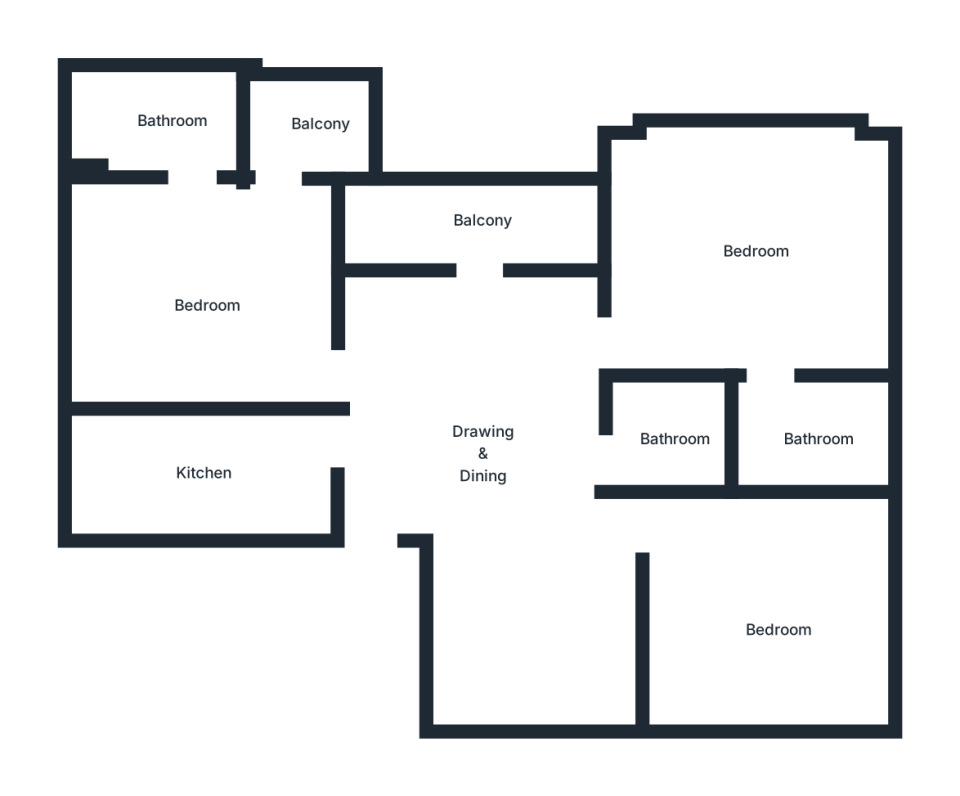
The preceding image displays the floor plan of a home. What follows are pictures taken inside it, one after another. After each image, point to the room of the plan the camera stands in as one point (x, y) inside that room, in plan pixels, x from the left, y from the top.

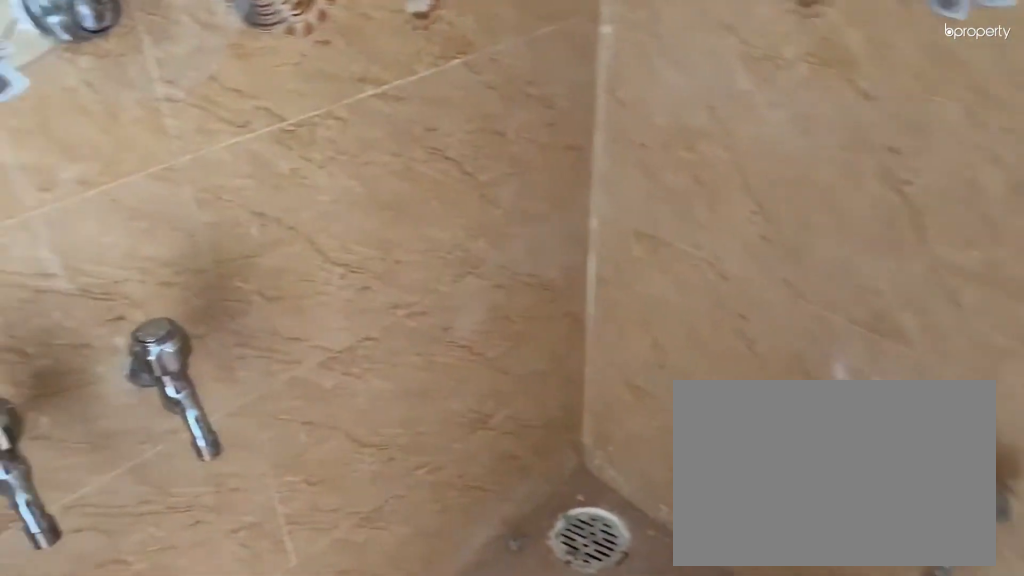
(676, 437)
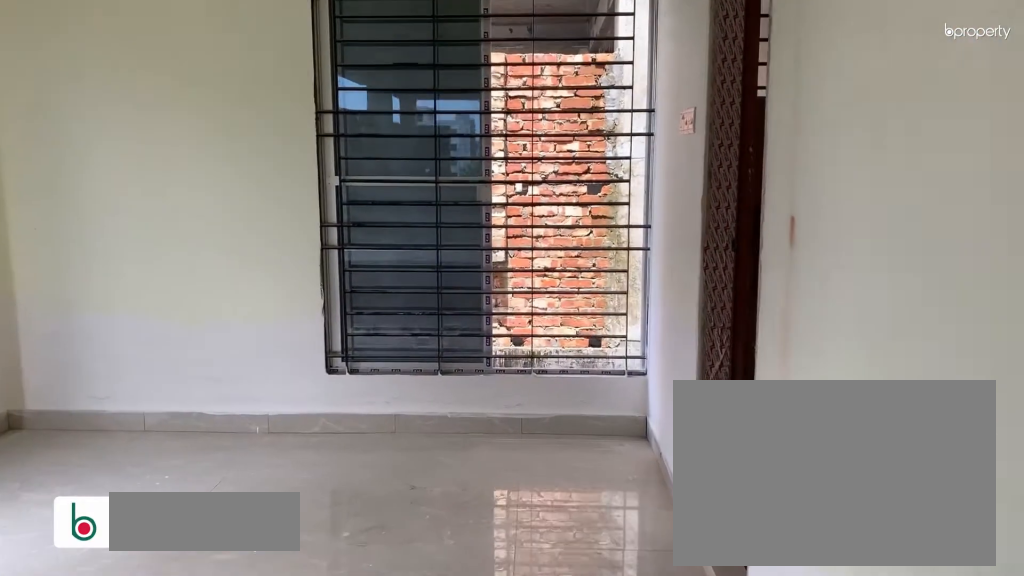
(749, 257)
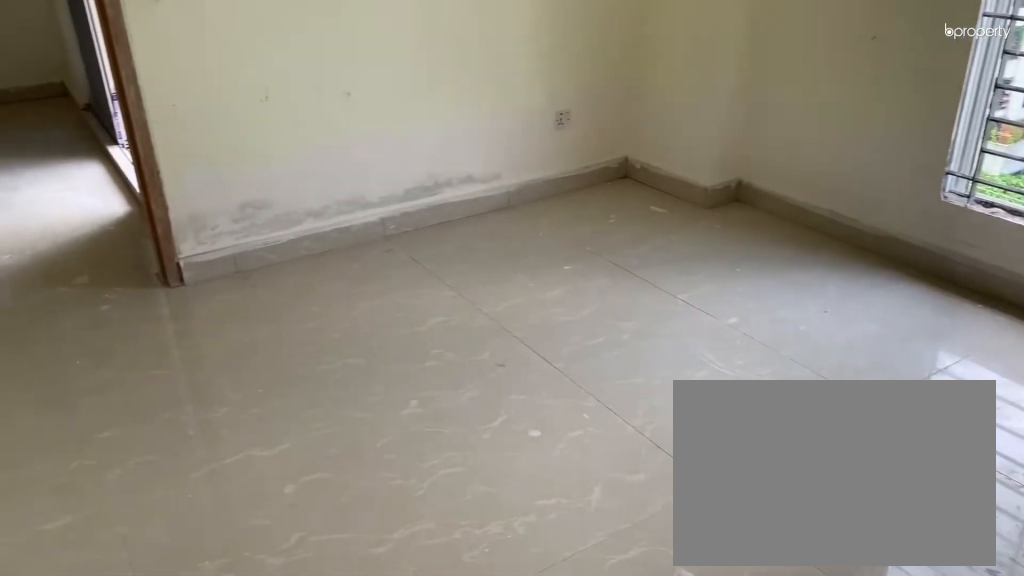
(749, 257)
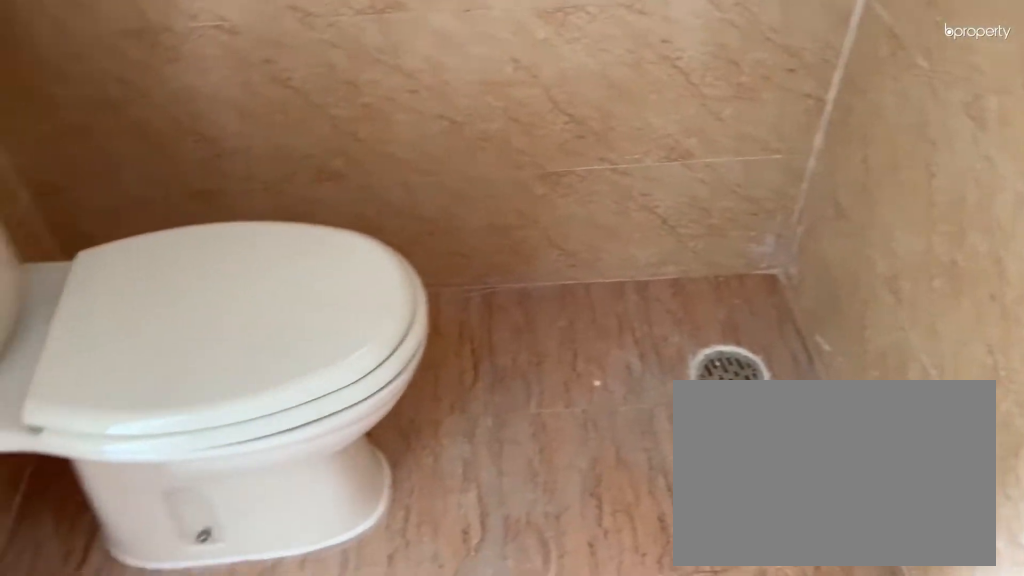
(817, 432)
